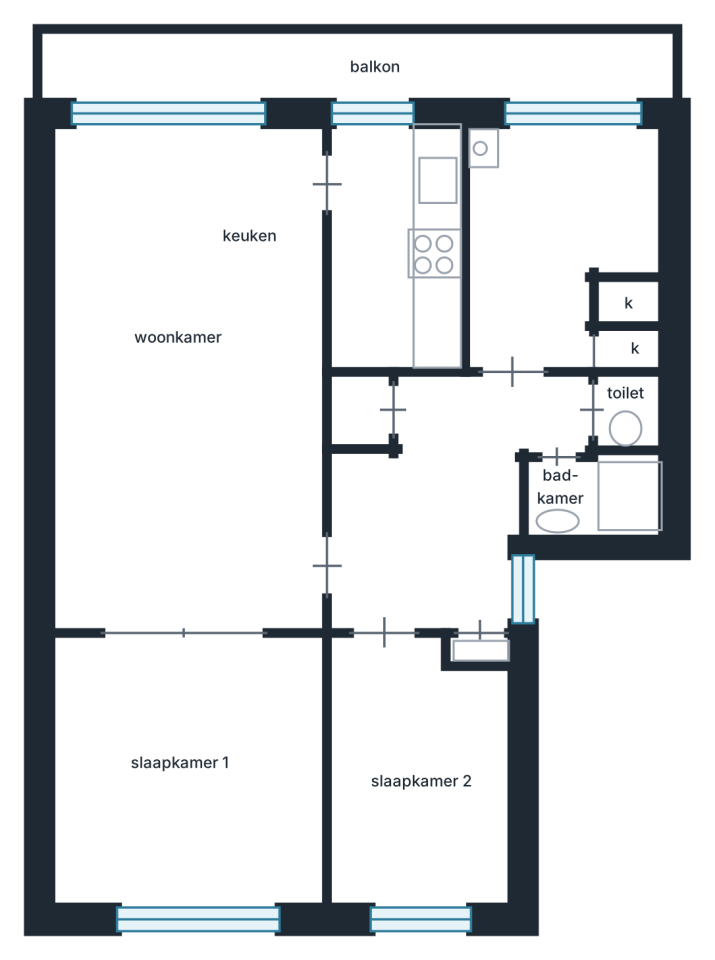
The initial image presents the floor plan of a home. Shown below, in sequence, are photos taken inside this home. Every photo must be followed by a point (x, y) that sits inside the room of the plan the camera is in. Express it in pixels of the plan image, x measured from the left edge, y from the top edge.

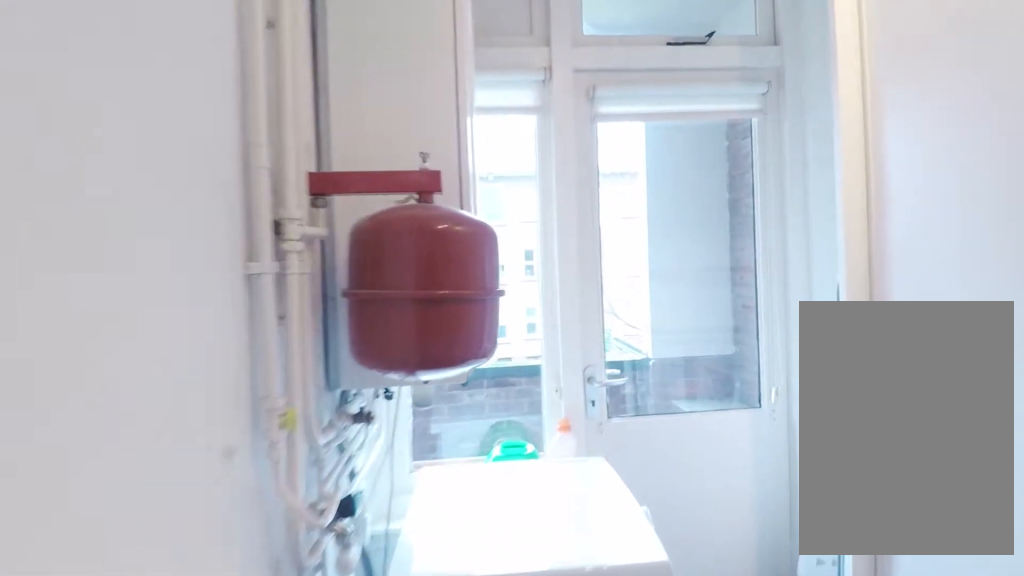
(554, 235)
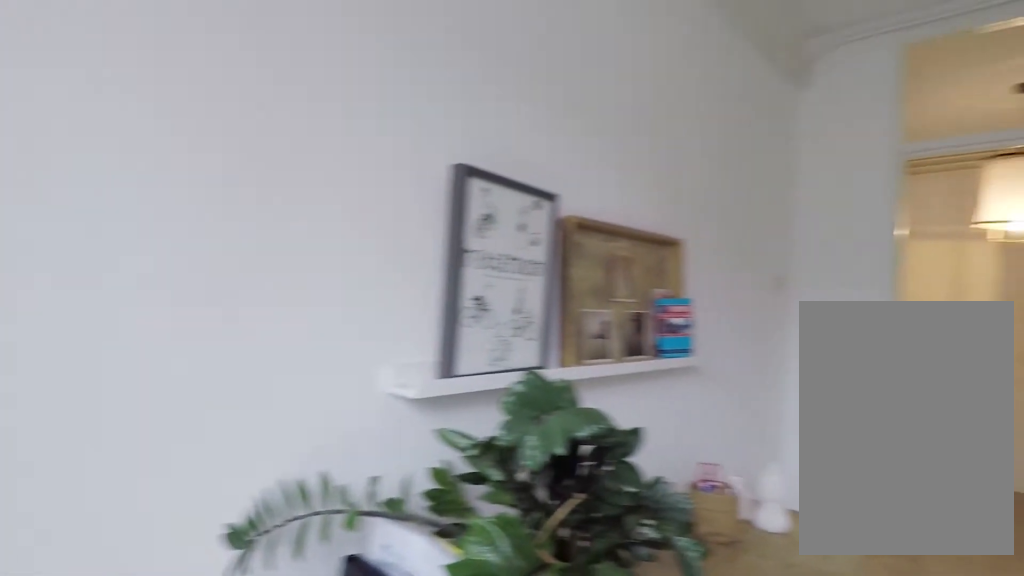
(419, 781)
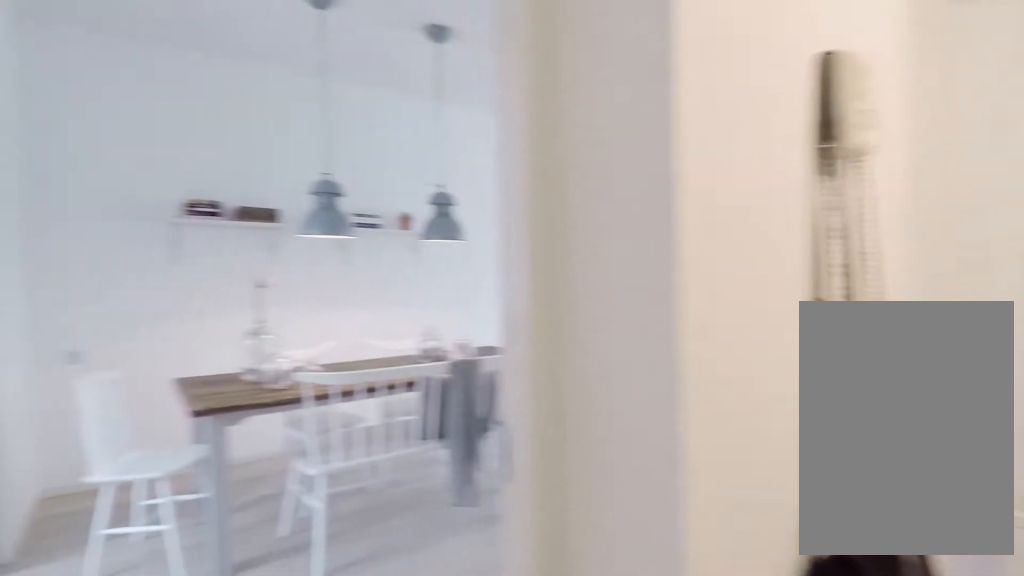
(446, 503)
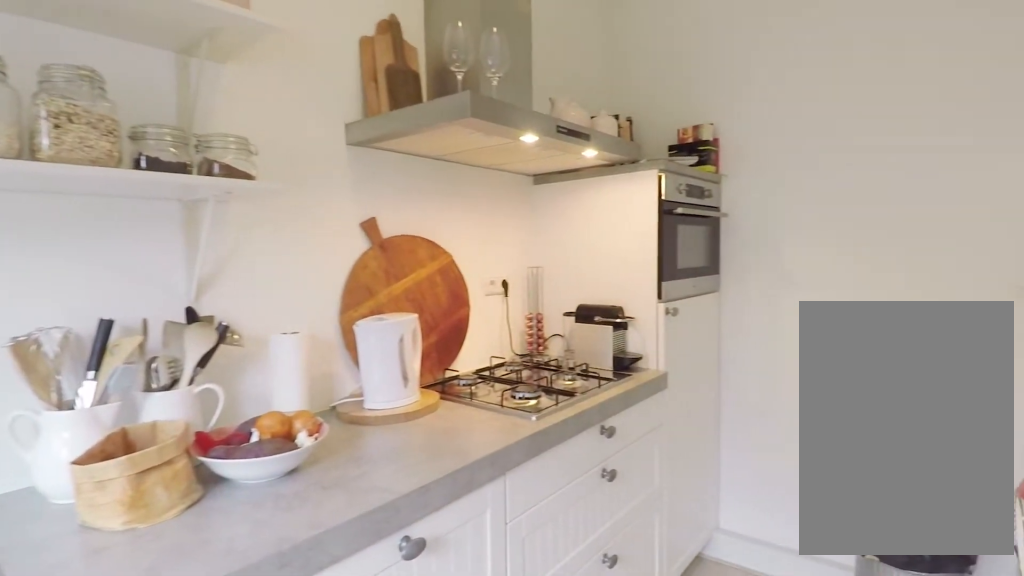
(395, 248)
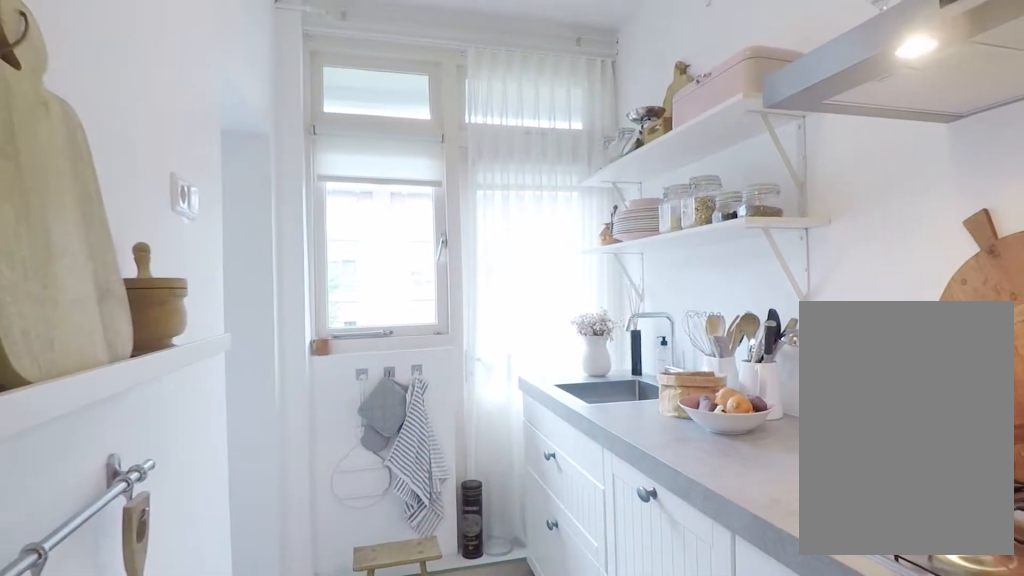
(395, 248)
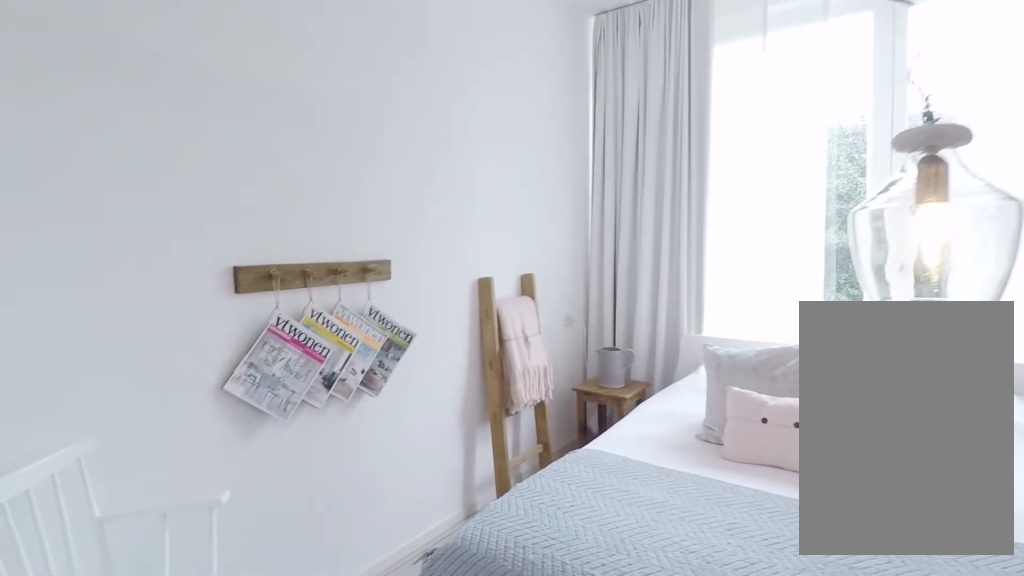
(187, 774)
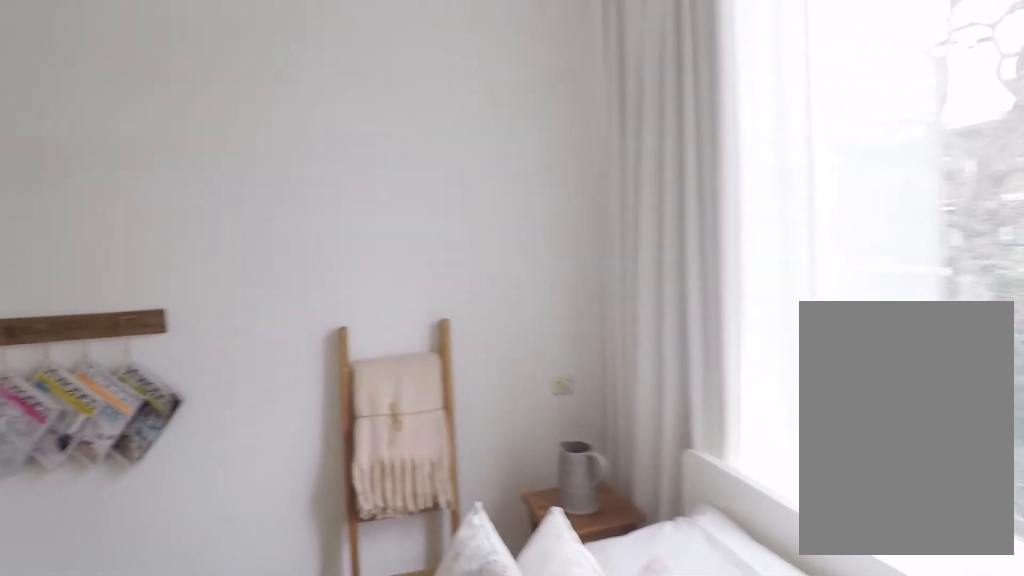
(187, 774)
